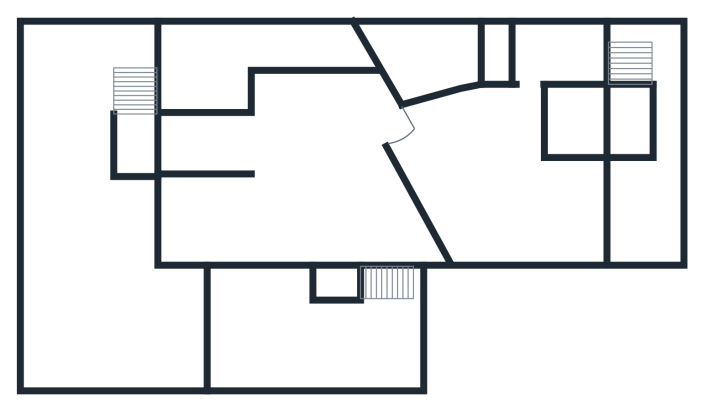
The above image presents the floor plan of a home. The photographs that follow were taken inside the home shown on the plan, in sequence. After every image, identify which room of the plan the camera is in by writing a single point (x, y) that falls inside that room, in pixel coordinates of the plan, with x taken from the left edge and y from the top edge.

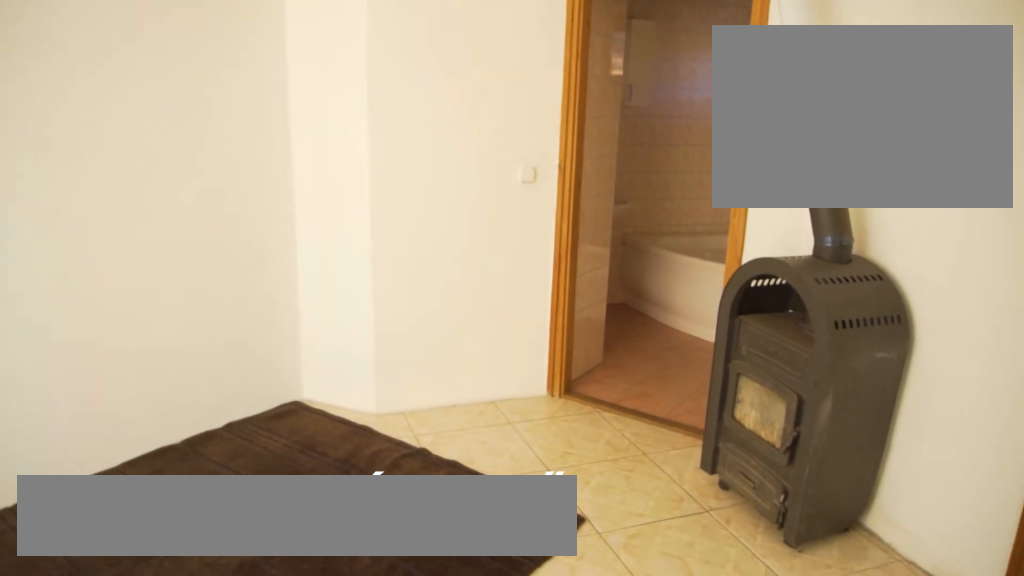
(481, 190)
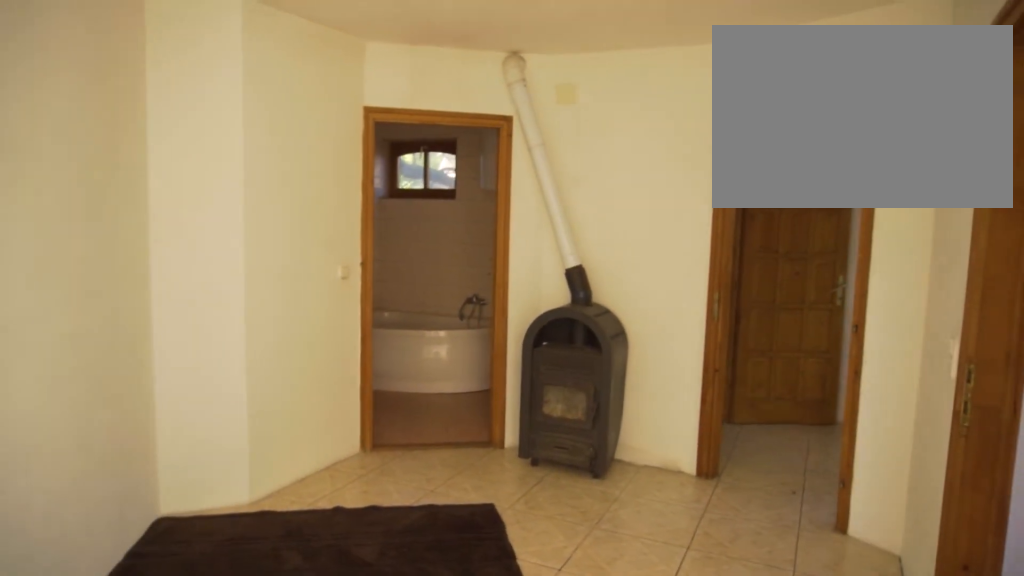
(480, 190)
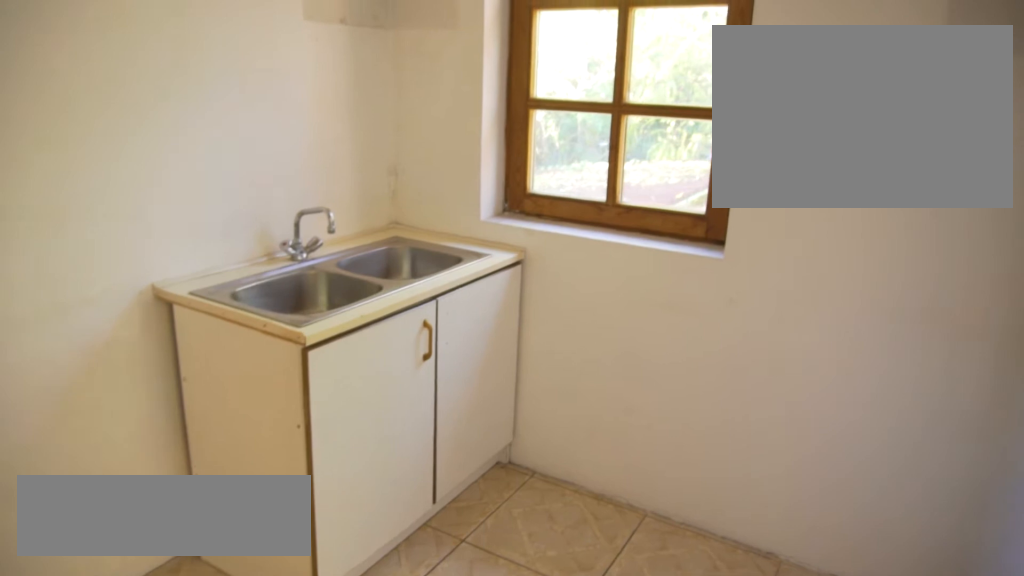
(557, 51)
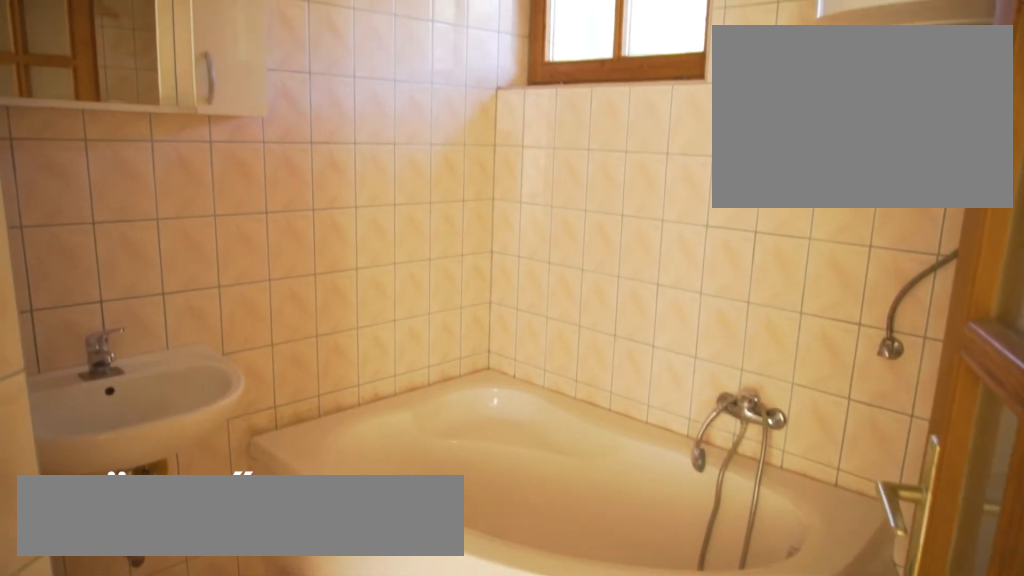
(430, 56)
